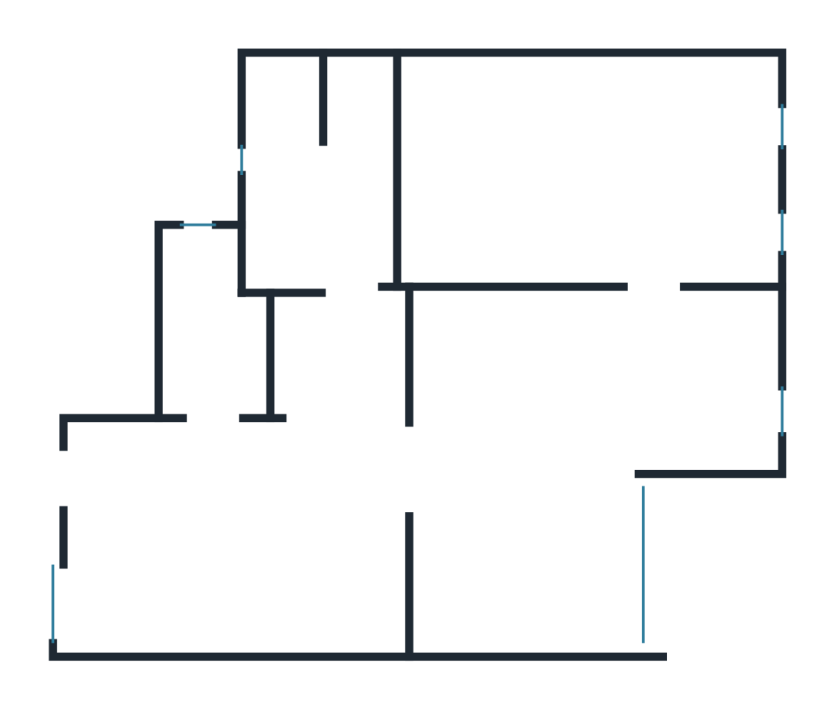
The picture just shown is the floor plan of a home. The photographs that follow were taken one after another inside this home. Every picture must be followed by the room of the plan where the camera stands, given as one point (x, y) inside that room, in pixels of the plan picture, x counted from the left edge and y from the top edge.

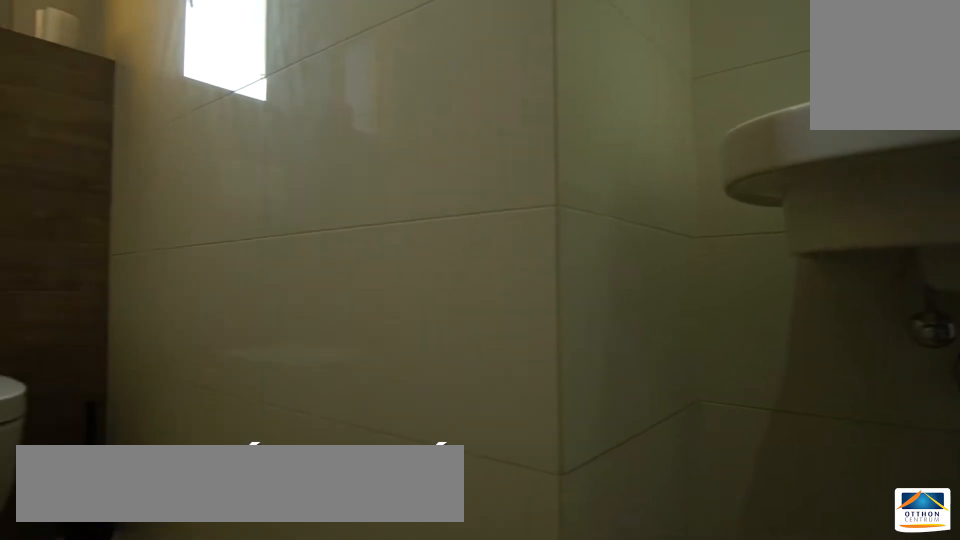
(214, 341)
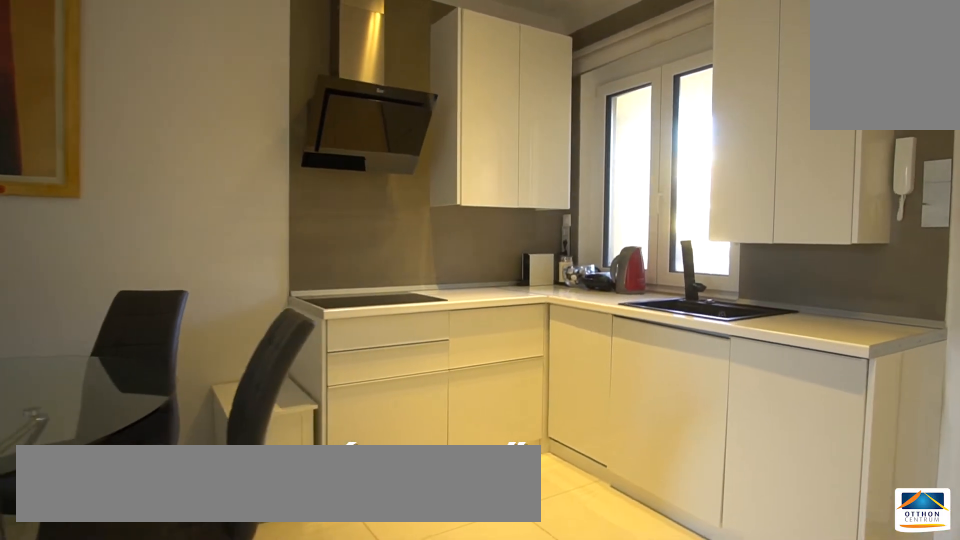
(243, 545)
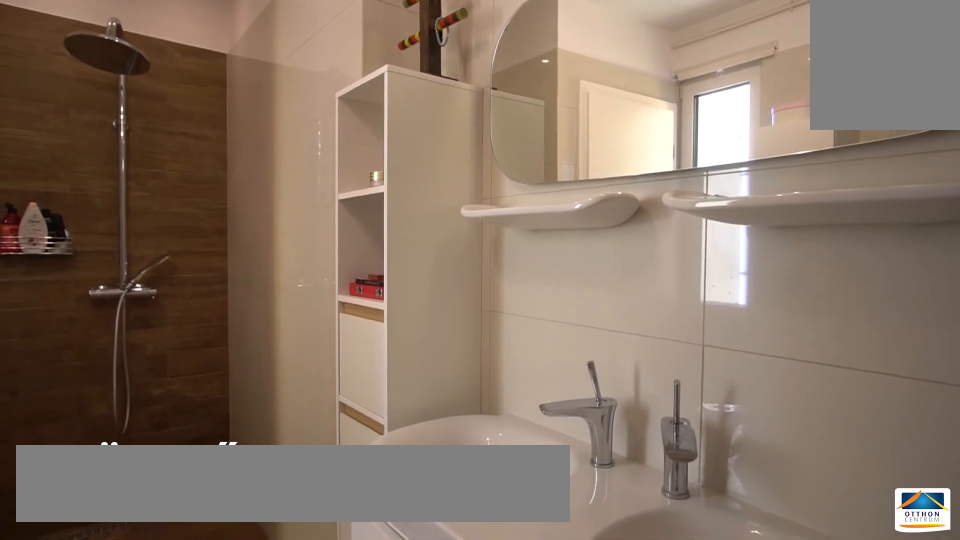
(321, 213)
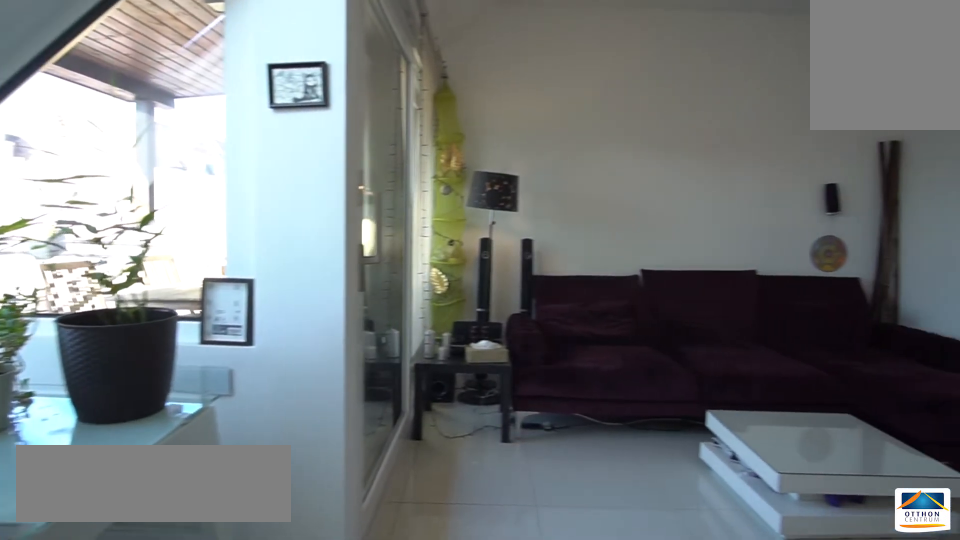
(582, 458)
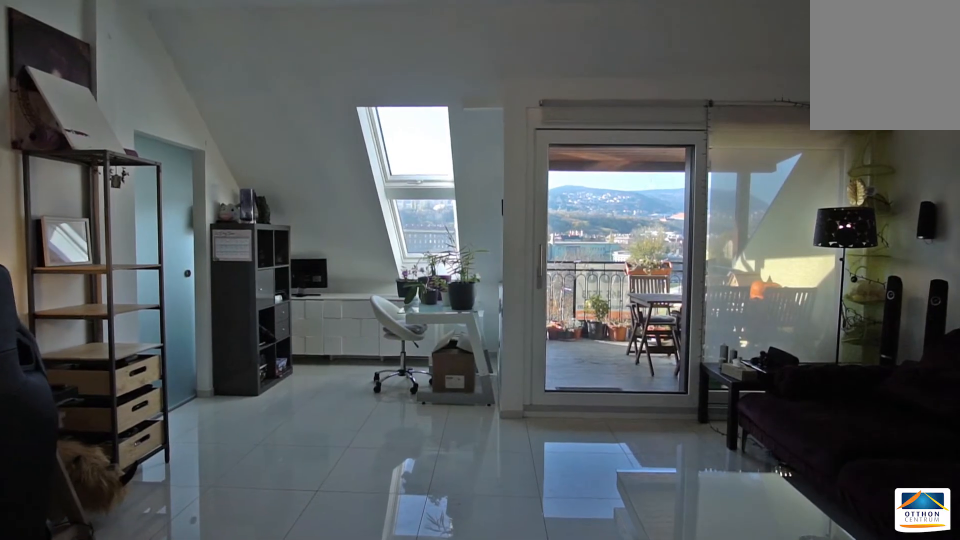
(581, 458)
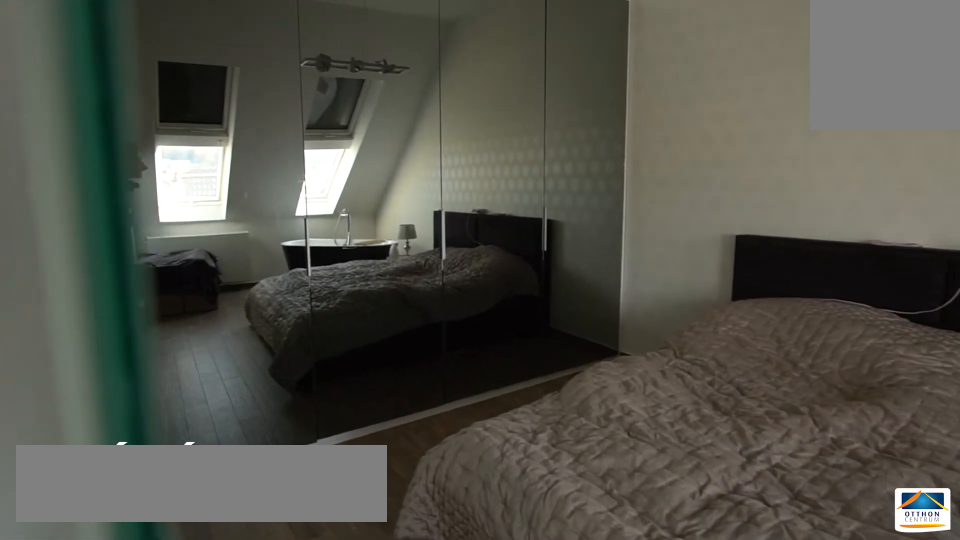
(593, 174)
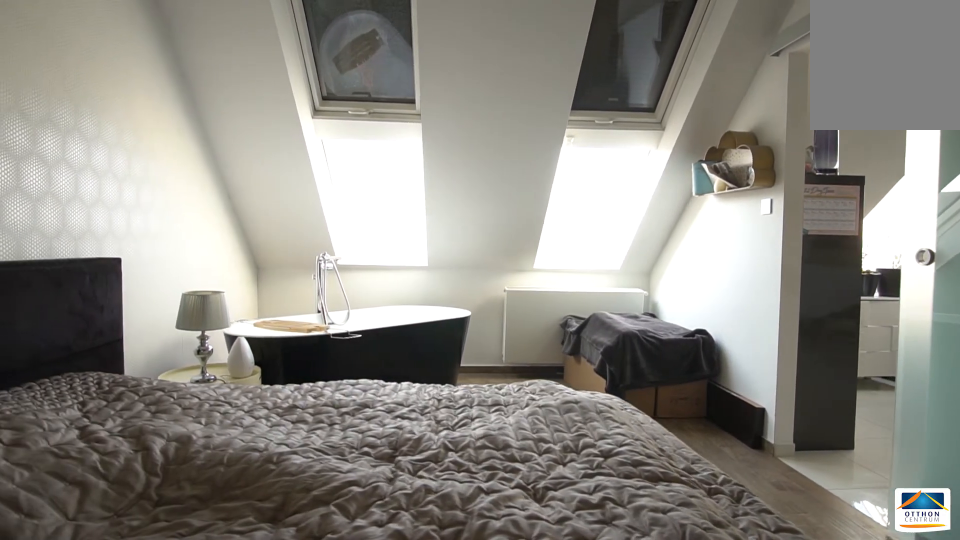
(593, 174)
